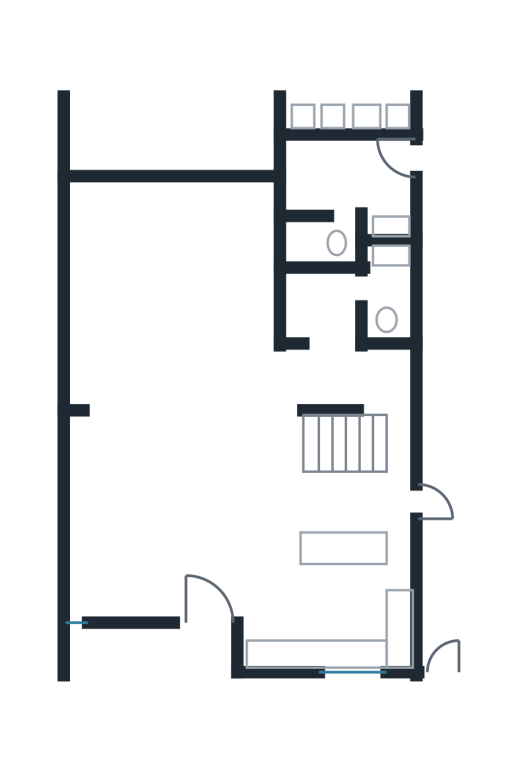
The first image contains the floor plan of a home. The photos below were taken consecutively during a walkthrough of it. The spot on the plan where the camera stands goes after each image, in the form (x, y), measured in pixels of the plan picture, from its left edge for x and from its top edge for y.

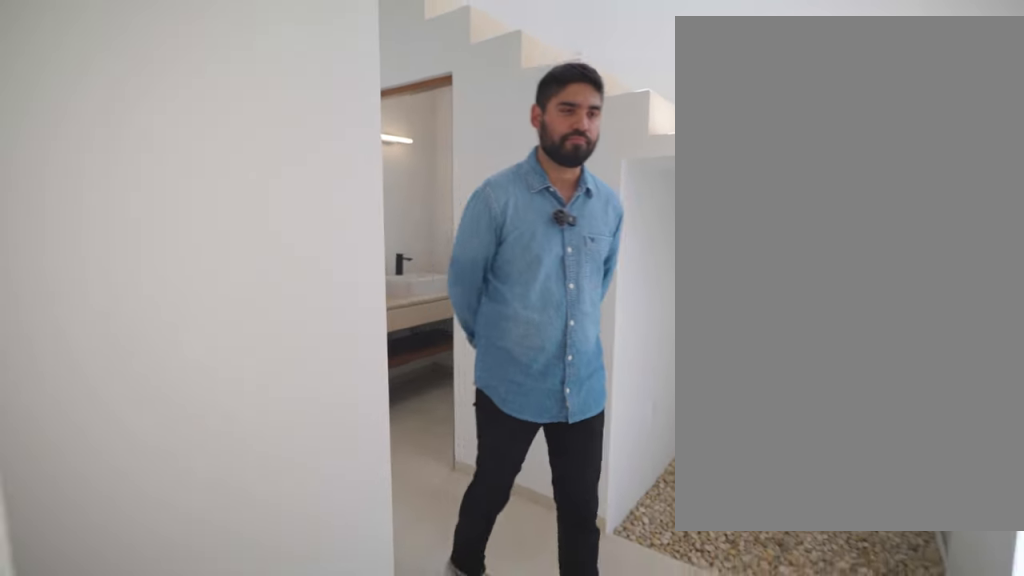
(338, 338)
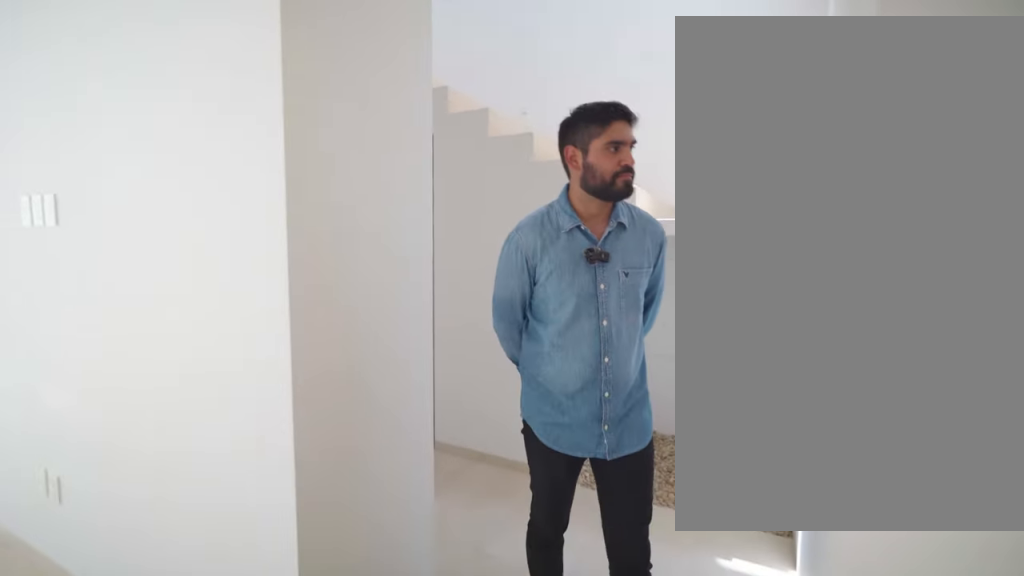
(338, 356)
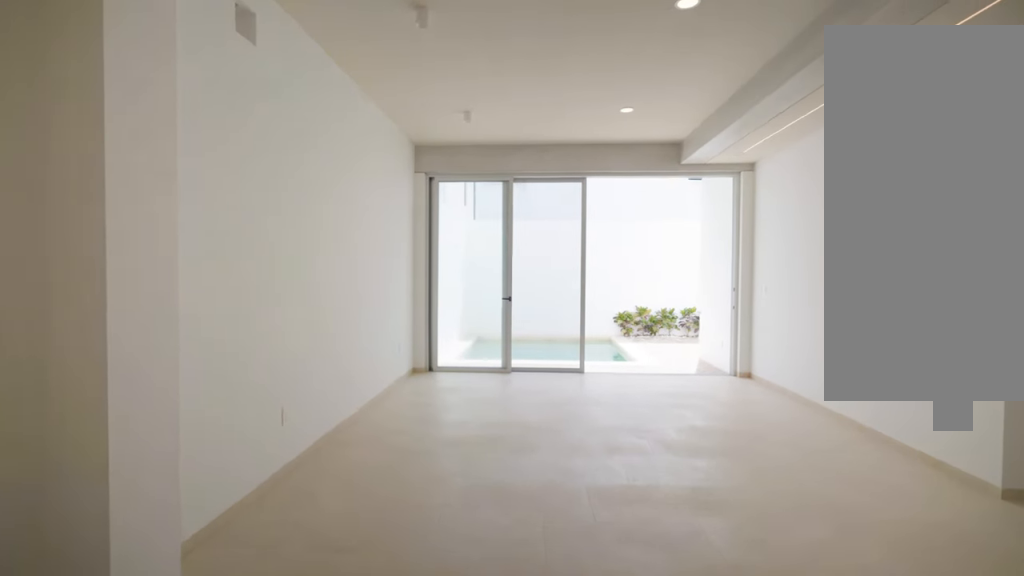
(174, 411)
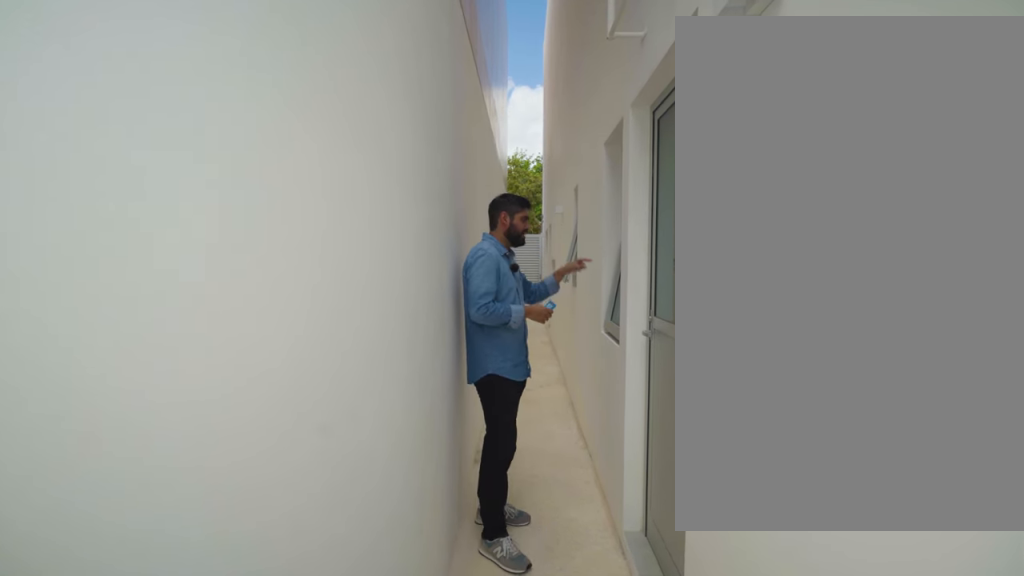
(436, 153)
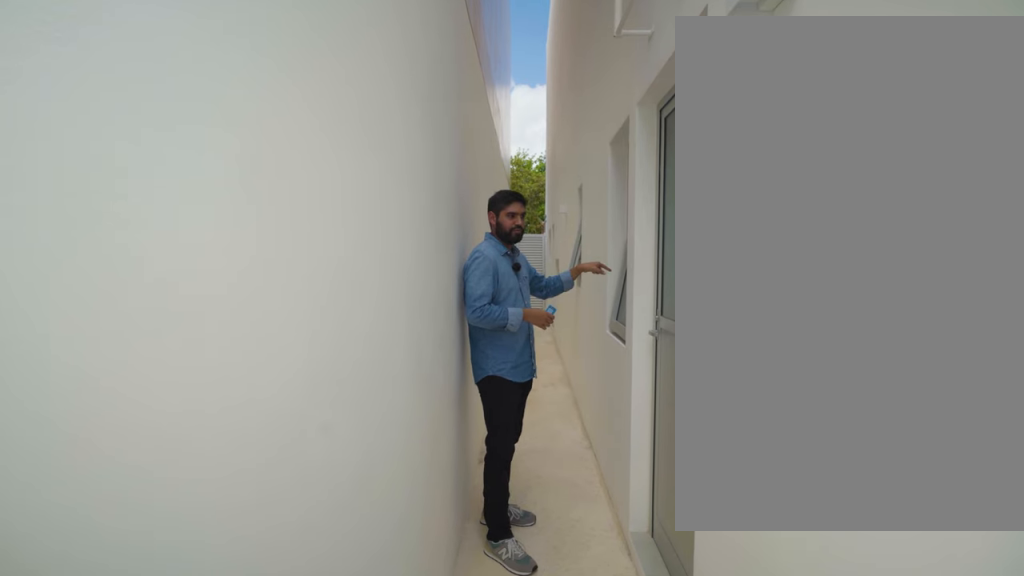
(436, 153)
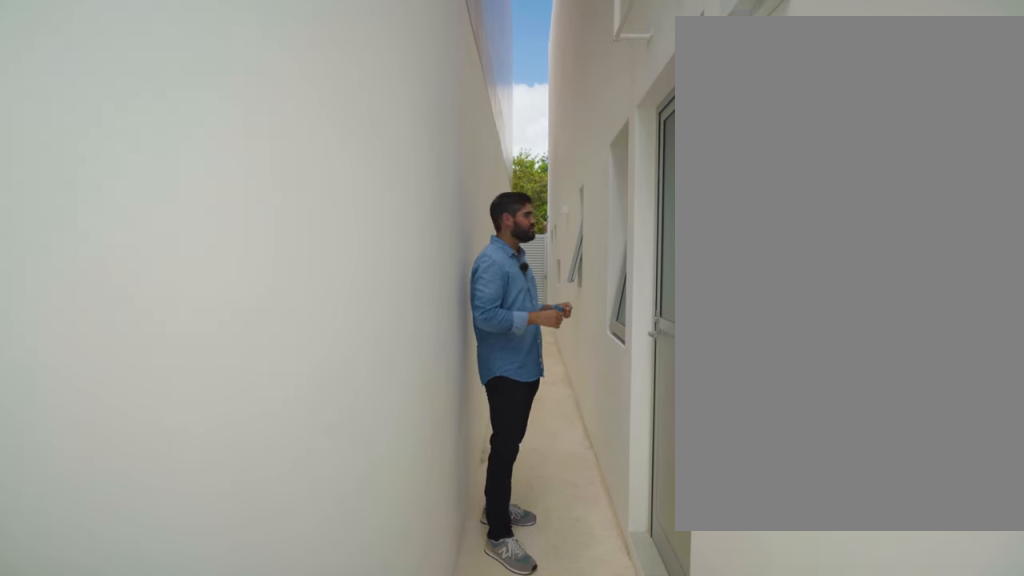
(436, 151)
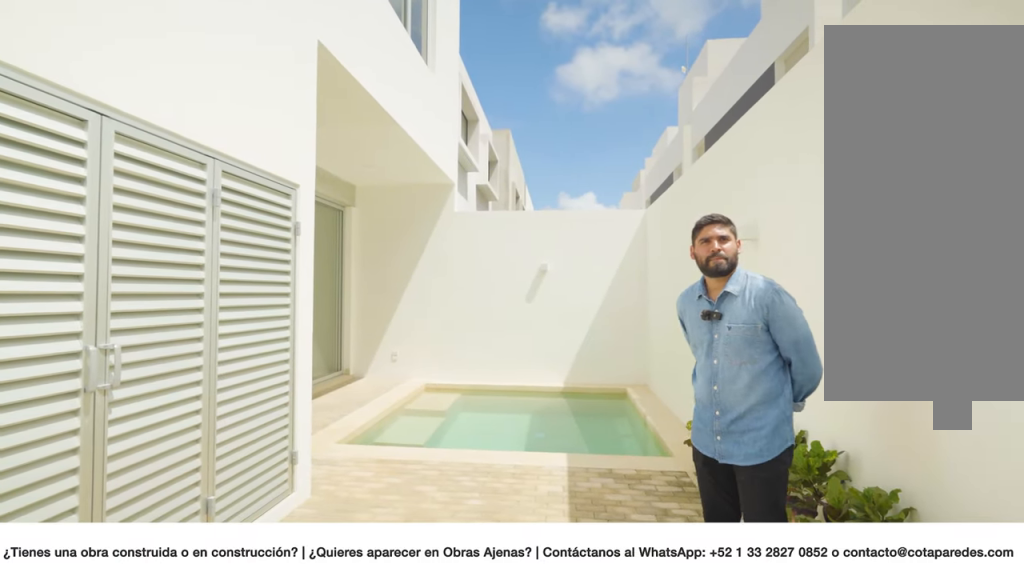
(441, 130)
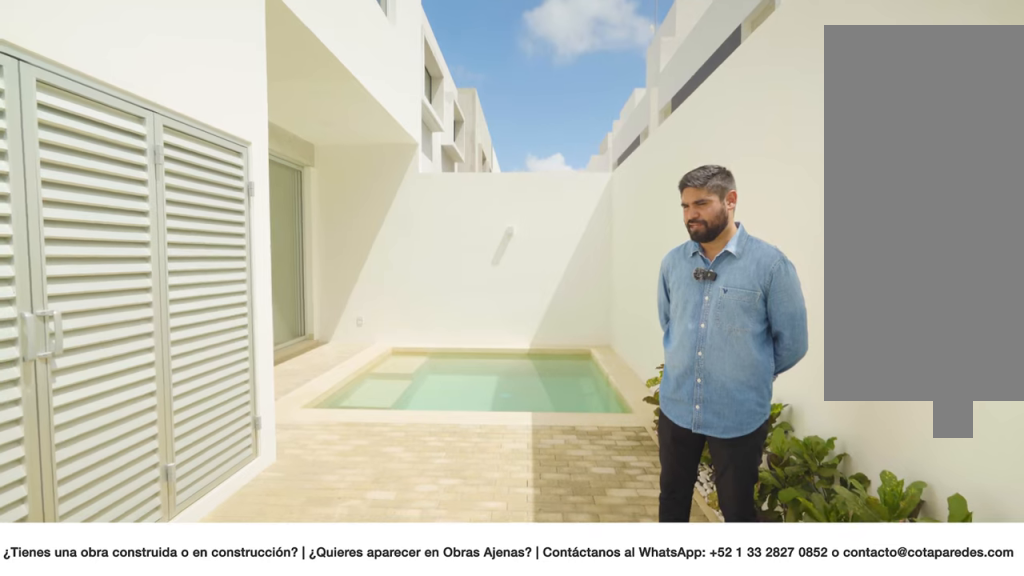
(441, 82)
